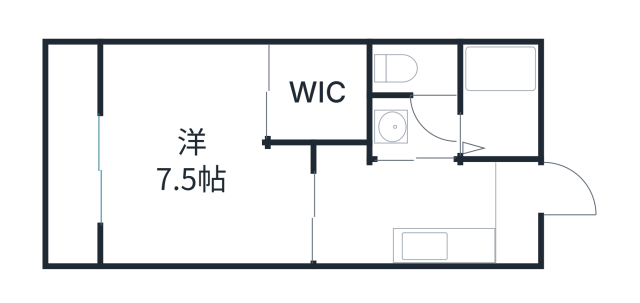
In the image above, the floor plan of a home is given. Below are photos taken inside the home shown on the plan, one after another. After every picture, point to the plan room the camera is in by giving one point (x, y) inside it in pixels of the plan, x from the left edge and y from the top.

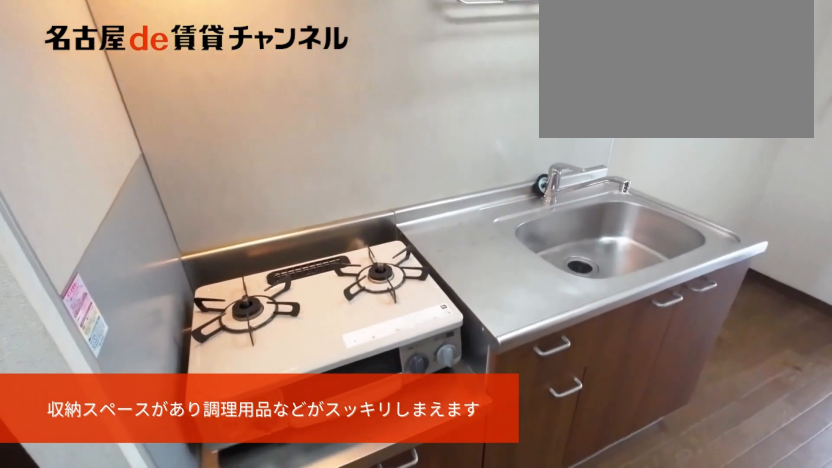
(442, 247)
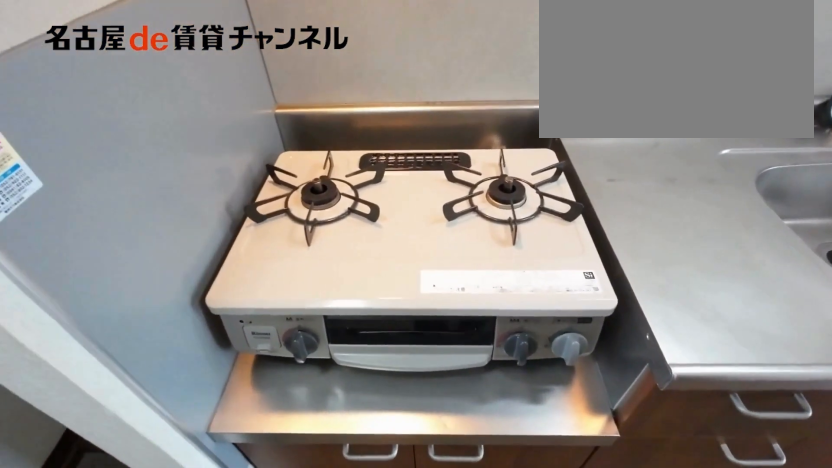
(442, 247)
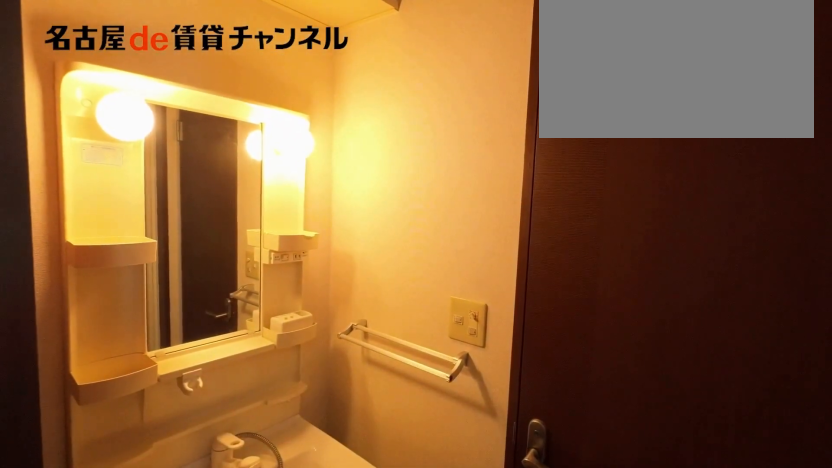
(417, 129)
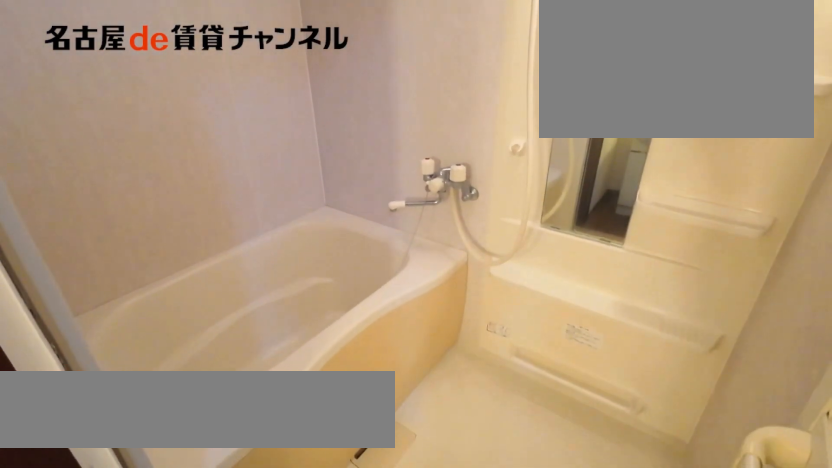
(501, 102)
